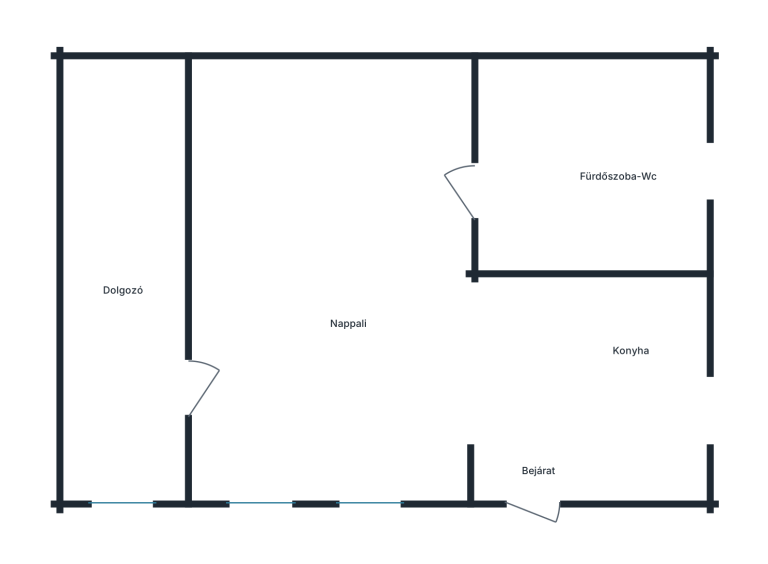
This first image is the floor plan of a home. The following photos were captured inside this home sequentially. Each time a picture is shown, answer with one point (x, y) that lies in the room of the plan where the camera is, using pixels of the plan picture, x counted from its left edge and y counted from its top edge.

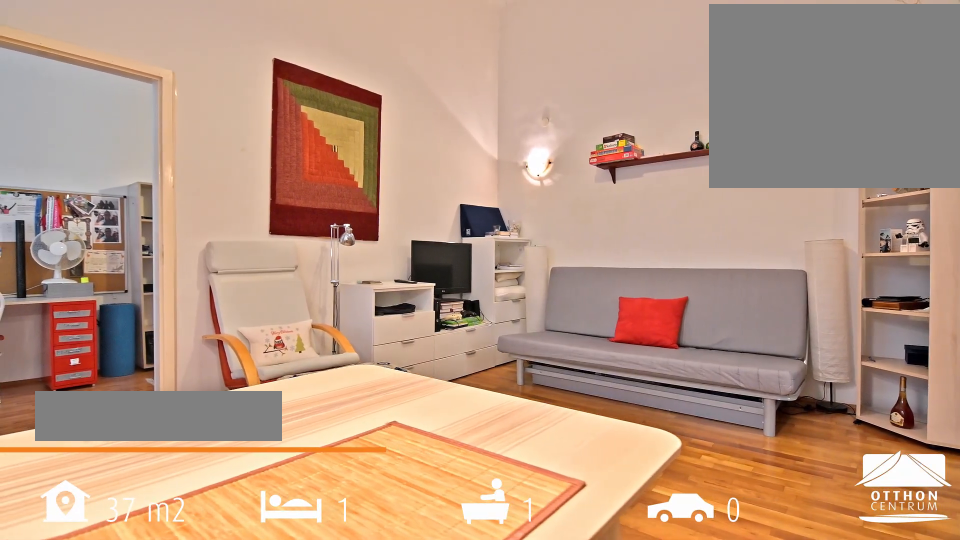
(330, 288)
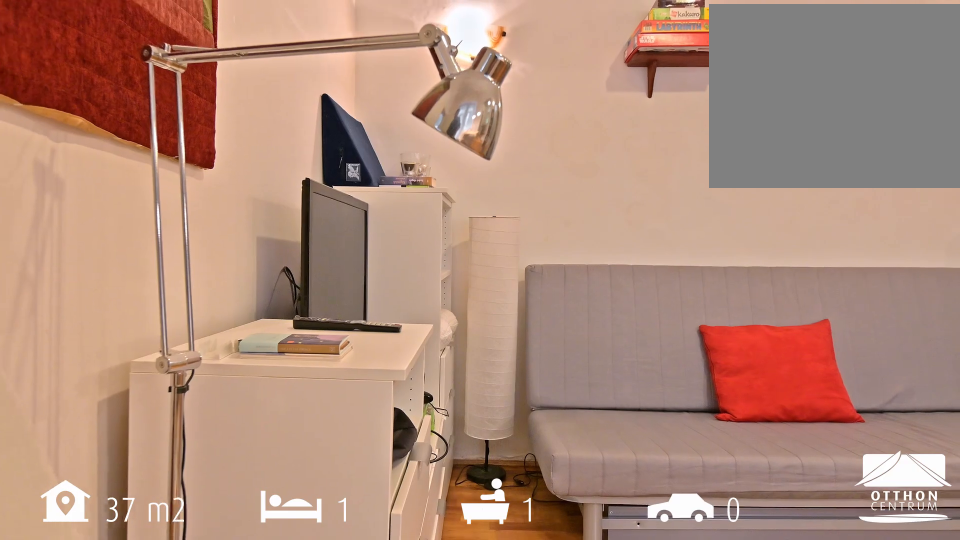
(330, 288)
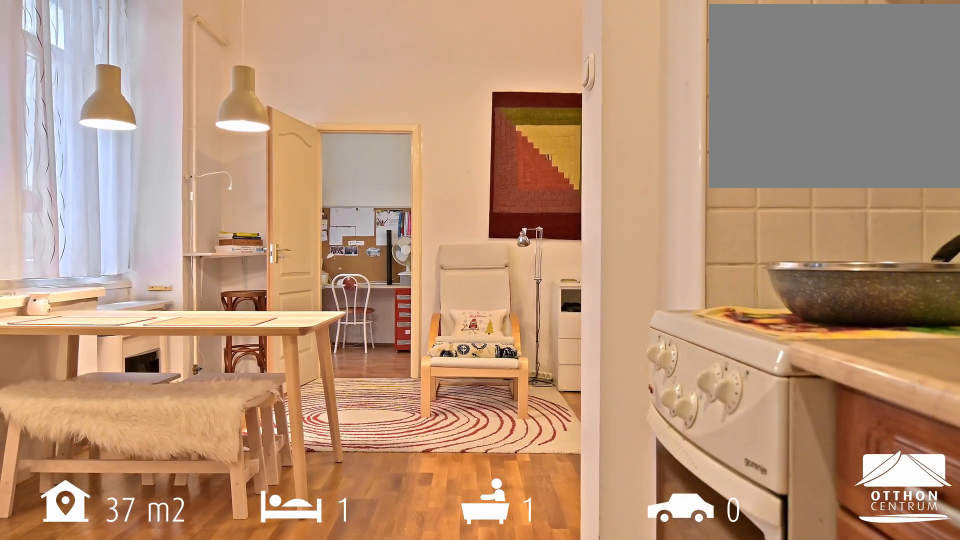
(589, 384)
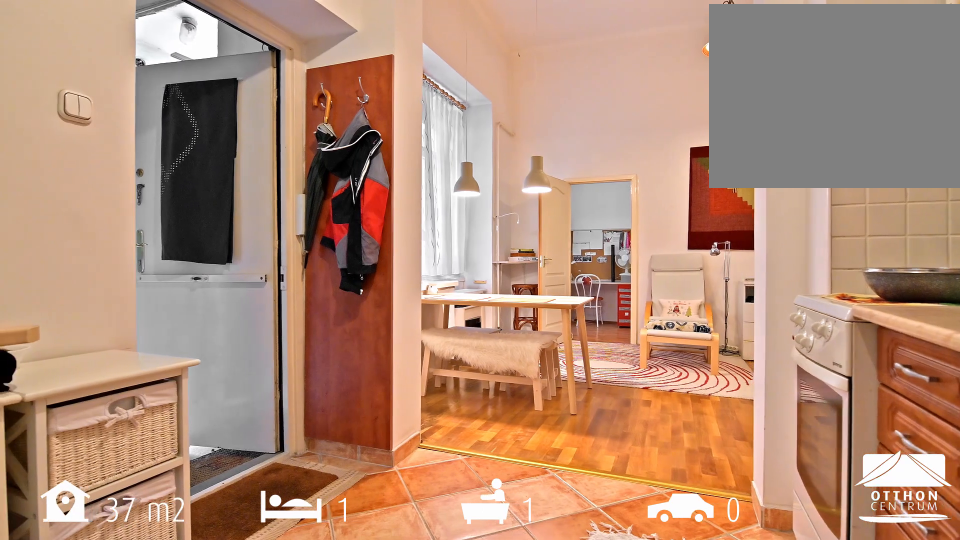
(589, 384)
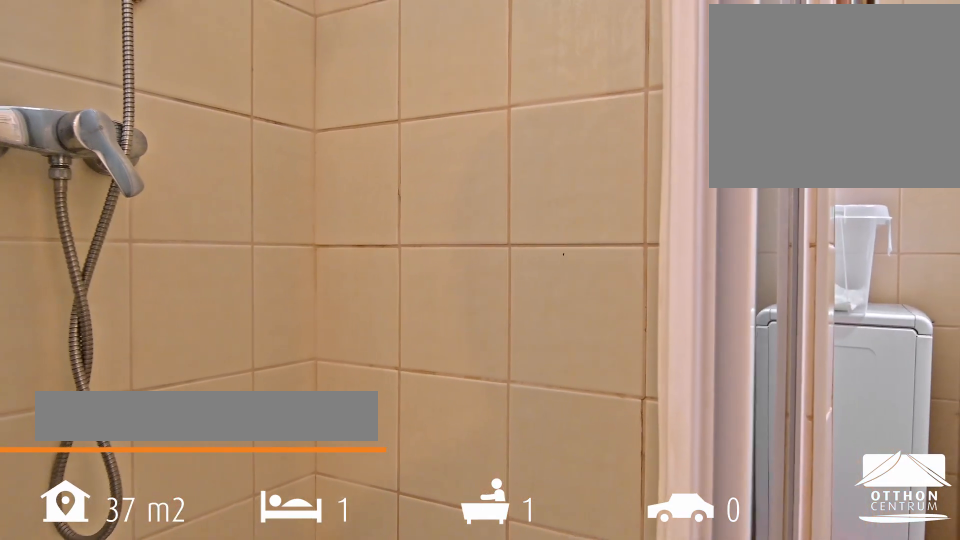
(594, 169)
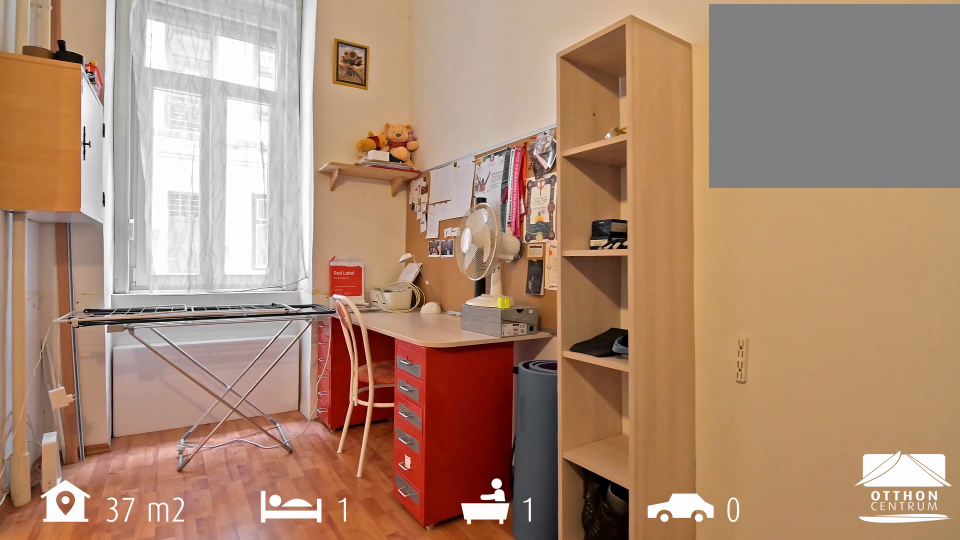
(125, 279)
